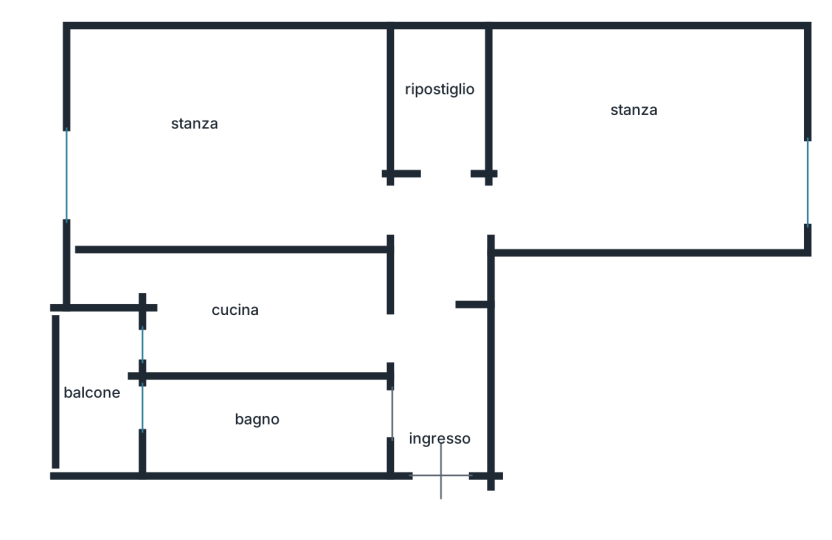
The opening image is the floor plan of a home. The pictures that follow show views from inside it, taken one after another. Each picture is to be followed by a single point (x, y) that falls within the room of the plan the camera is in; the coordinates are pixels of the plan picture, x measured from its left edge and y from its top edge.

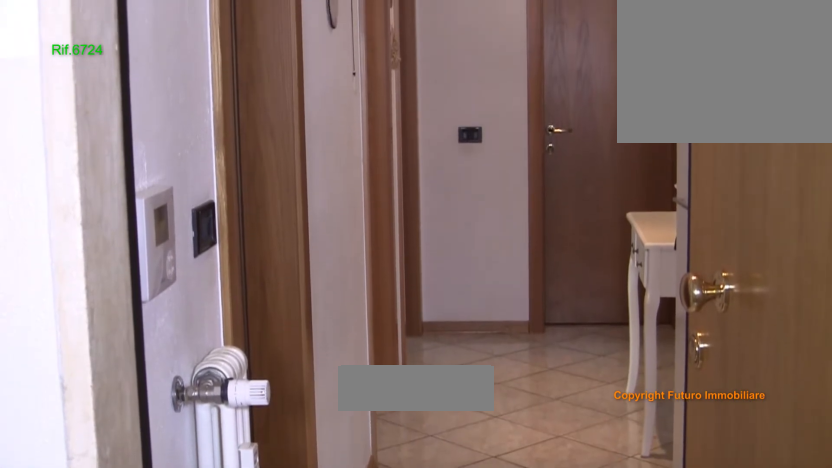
(438, 305)
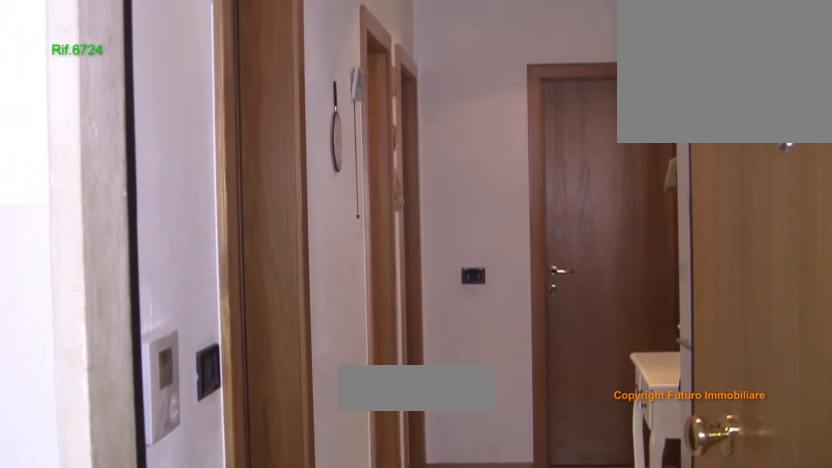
(438, 305)
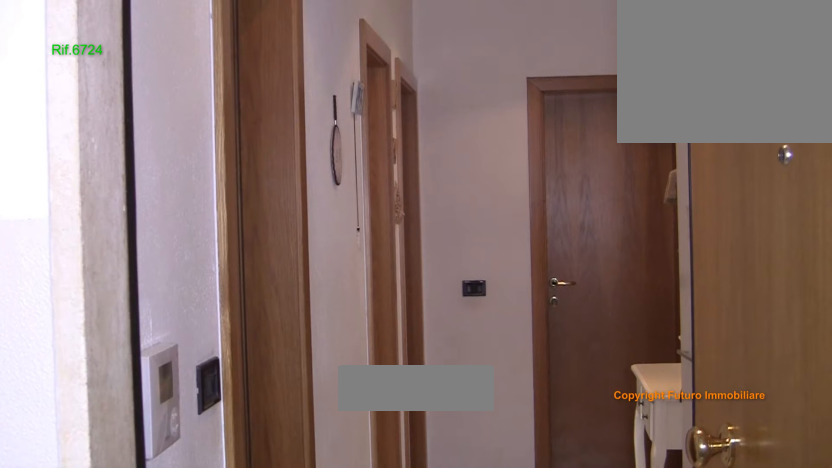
(438, 305)
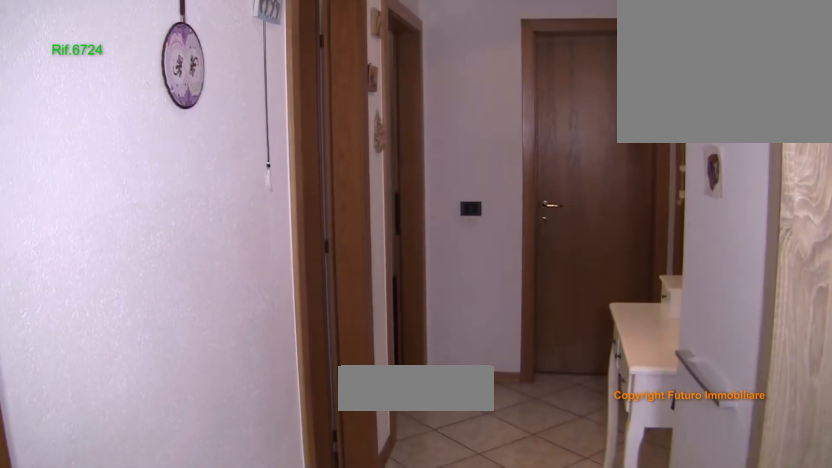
(438, 305)
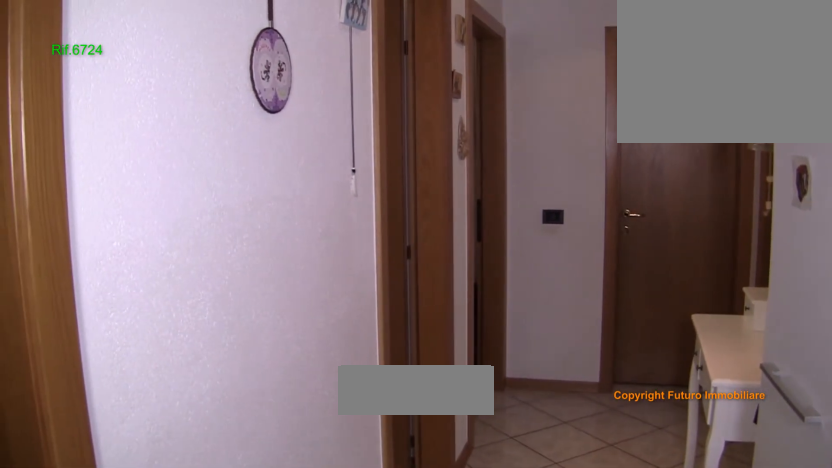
(438, 305)
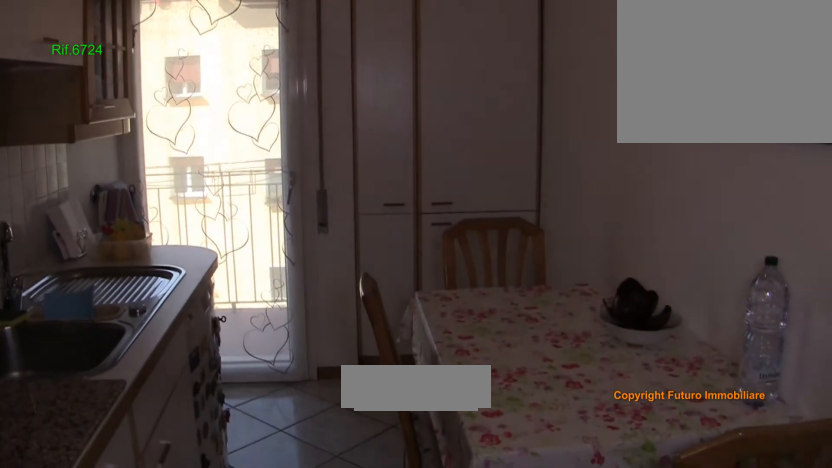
(269, 314)
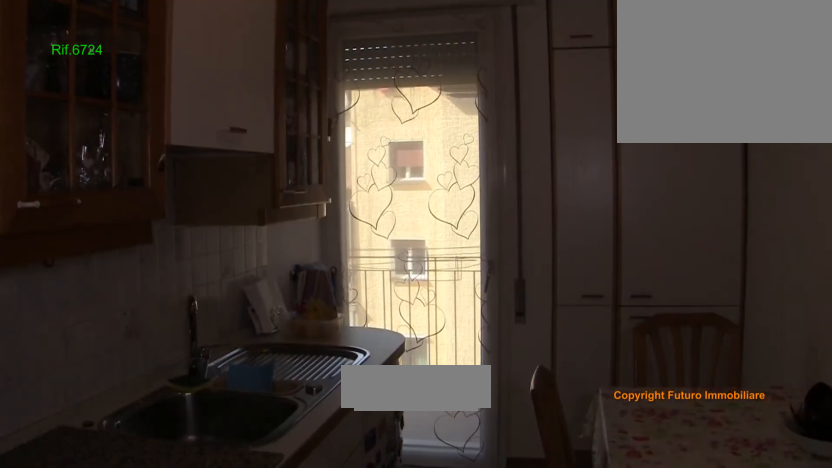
(269, 314)
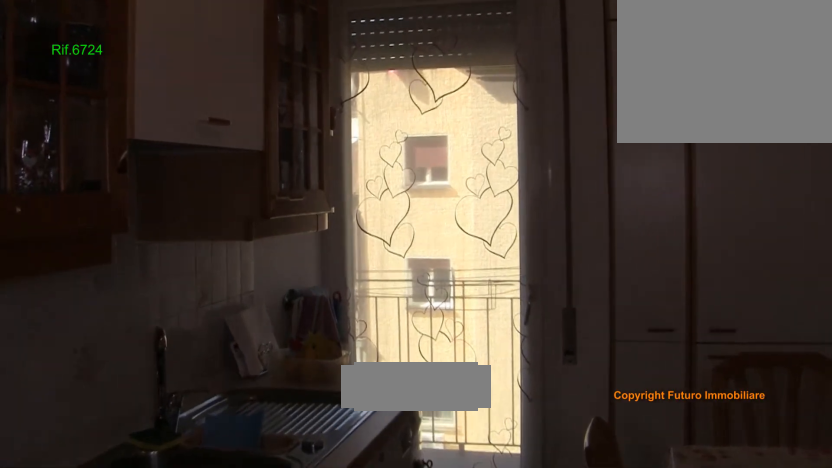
(269, 314)
